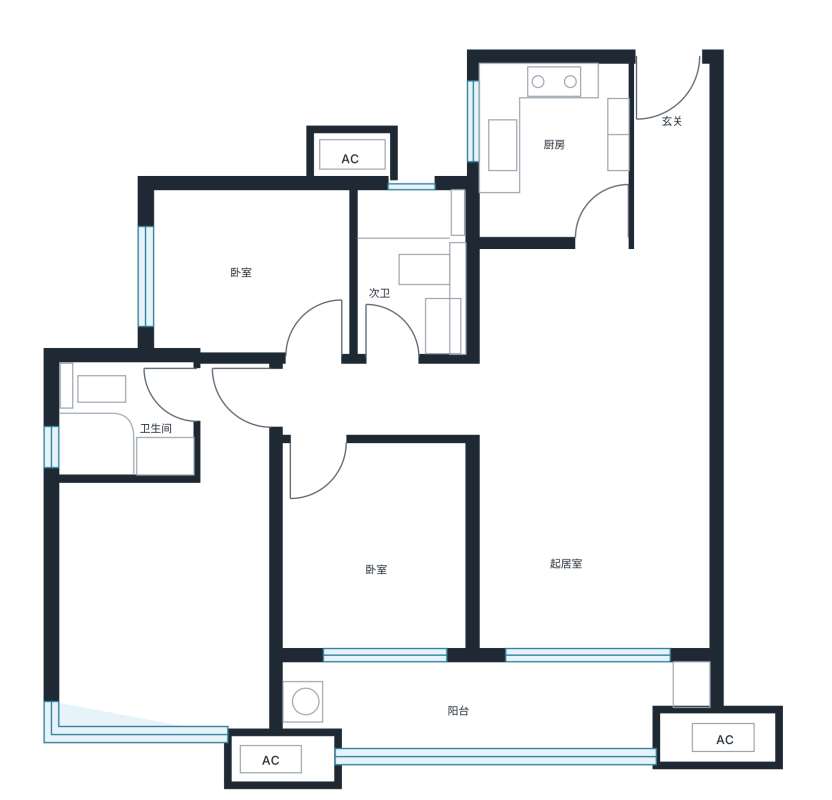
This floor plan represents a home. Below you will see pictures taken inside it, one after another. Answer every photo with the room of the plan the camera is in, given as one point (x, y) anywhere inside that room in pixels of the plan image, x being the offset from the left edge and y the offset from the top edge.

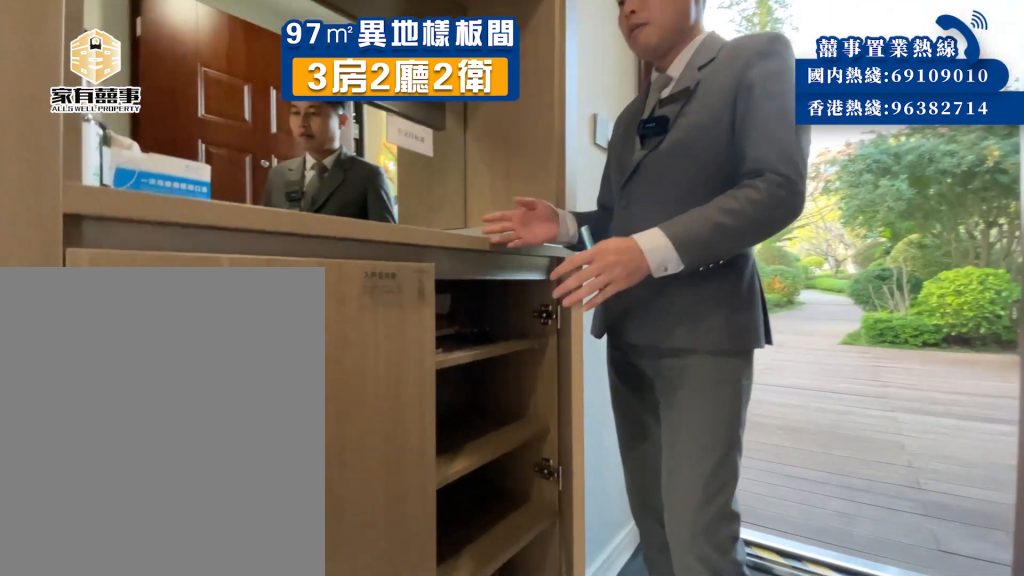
(676, 217)
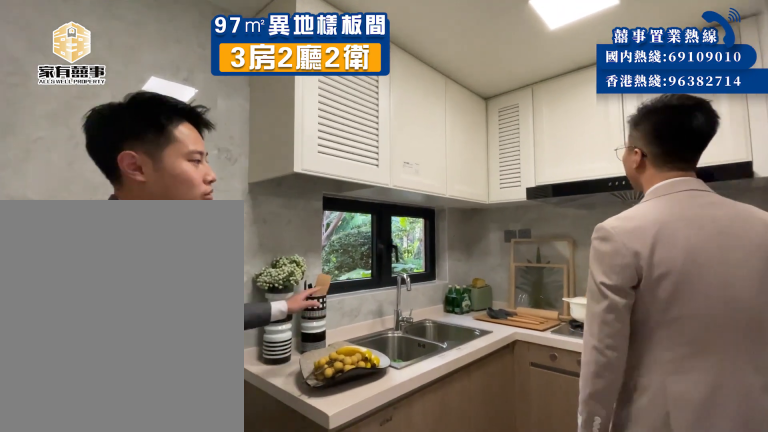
(570, 217)
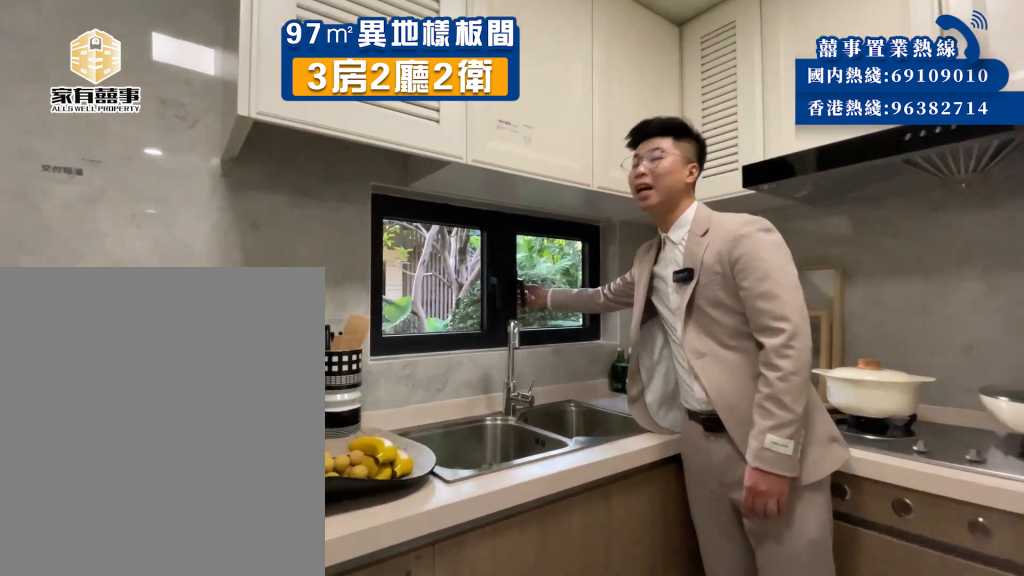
(570, 217)
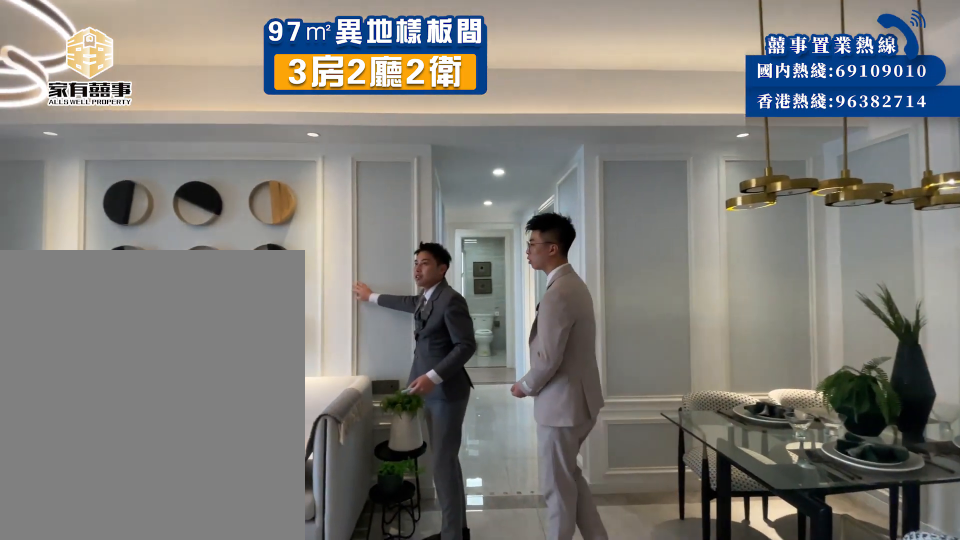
(525, 361)
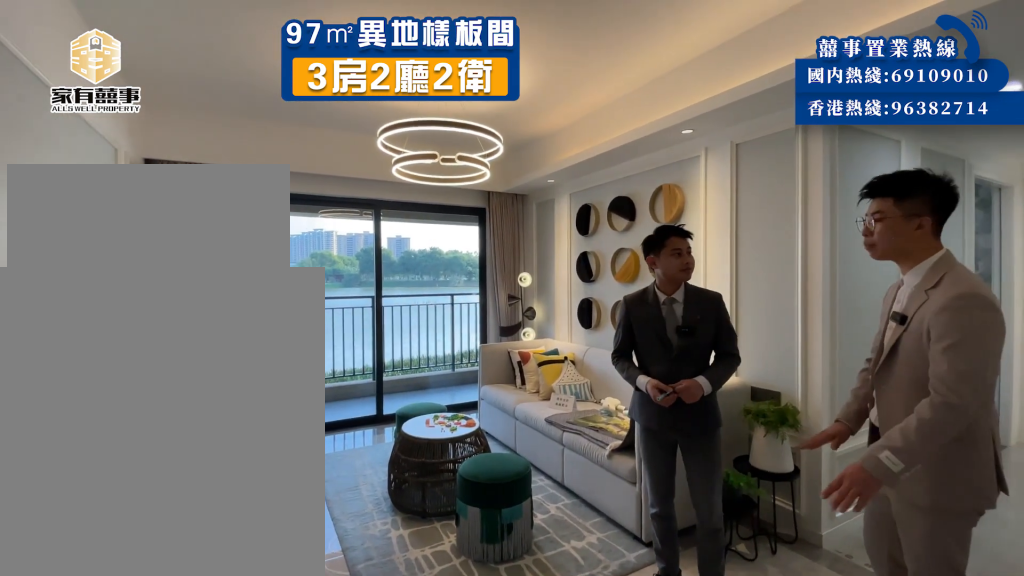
(529, 440)
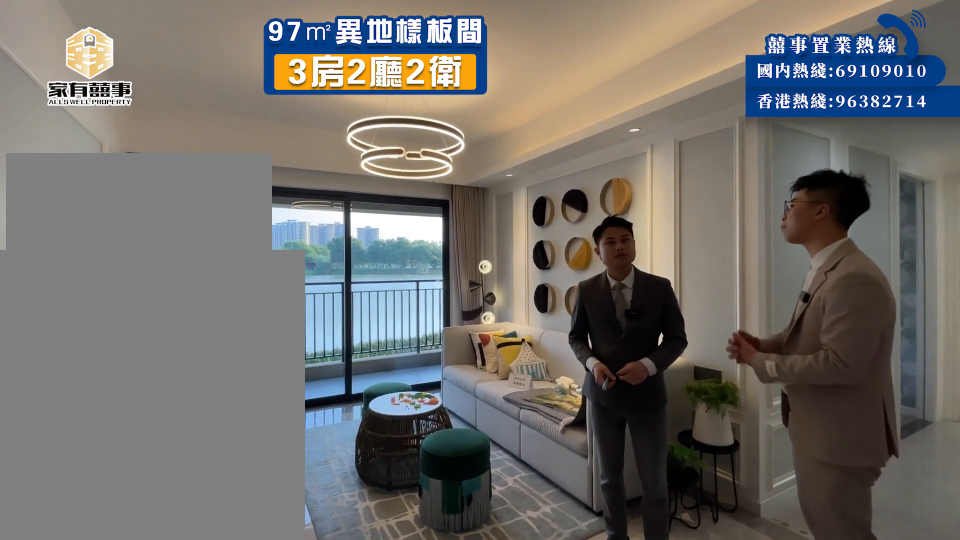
(529, 441)
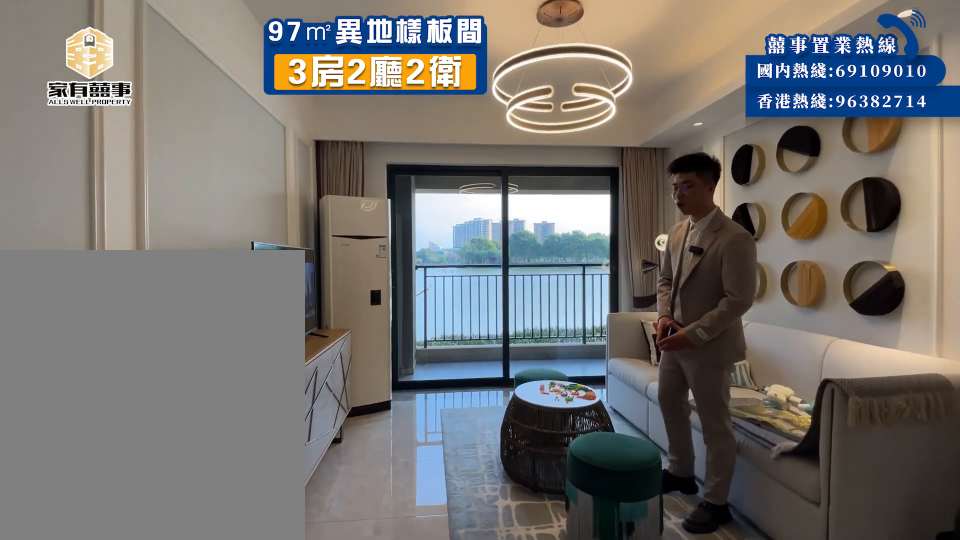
(529, 529)
